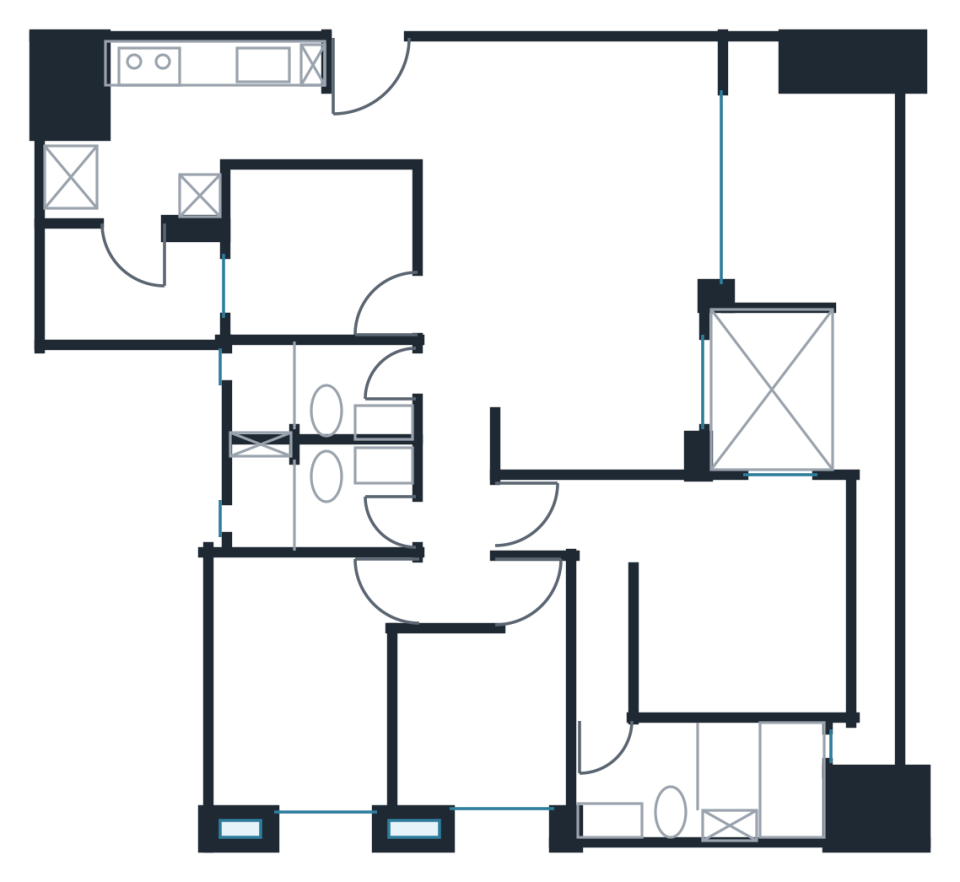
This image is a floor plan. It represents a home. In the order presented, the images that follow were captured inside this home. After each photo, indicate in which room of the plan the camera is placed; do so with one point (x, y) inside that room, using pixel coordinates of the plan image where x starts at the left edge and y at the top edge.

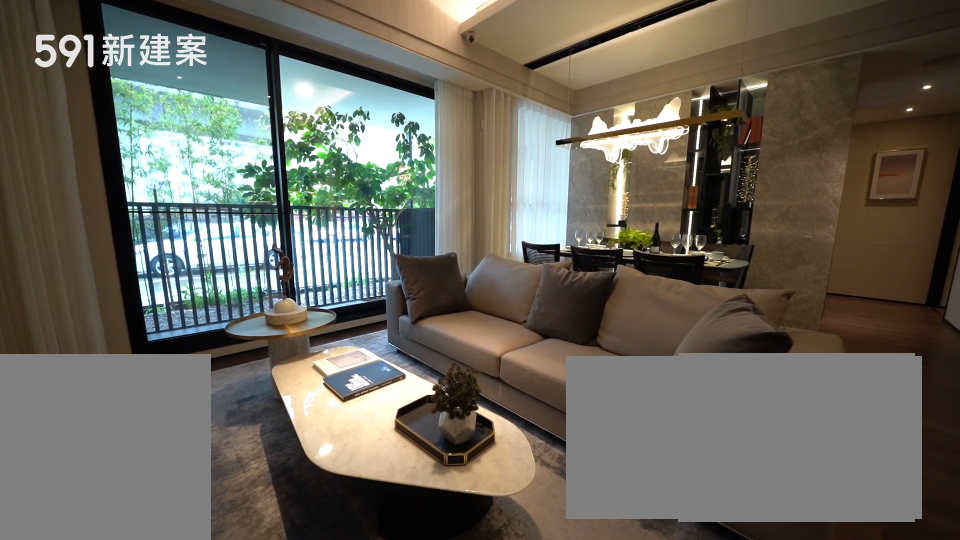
(578, 159)
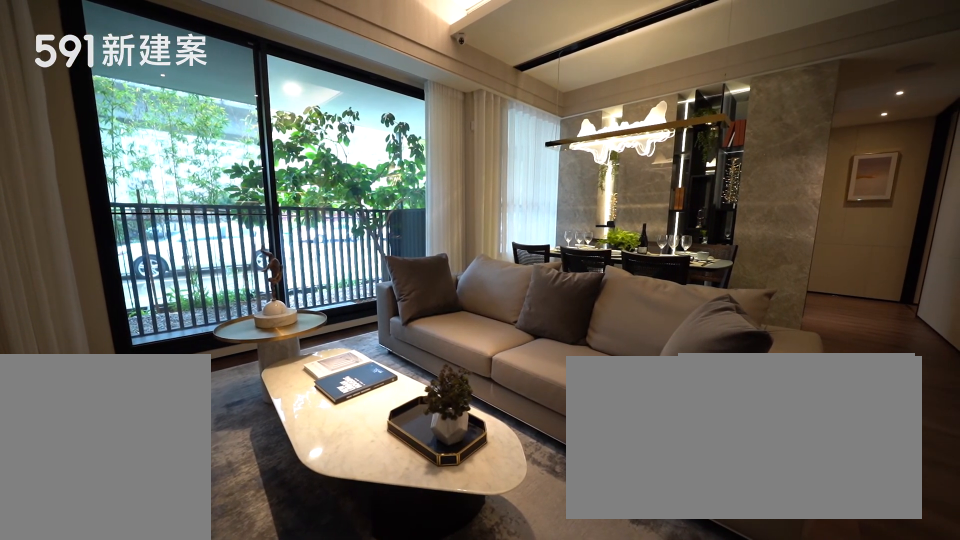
(578, 159)
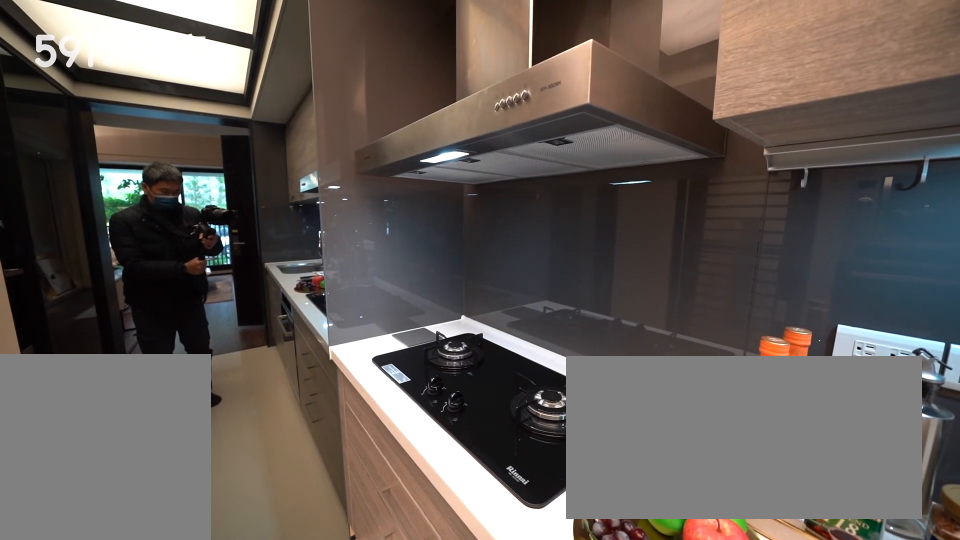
(208, 101)
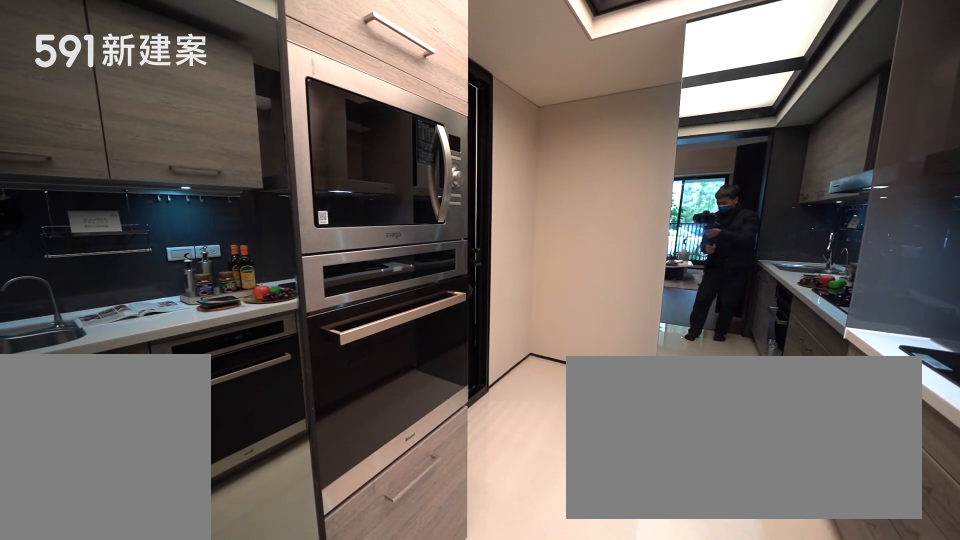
(208, 101)
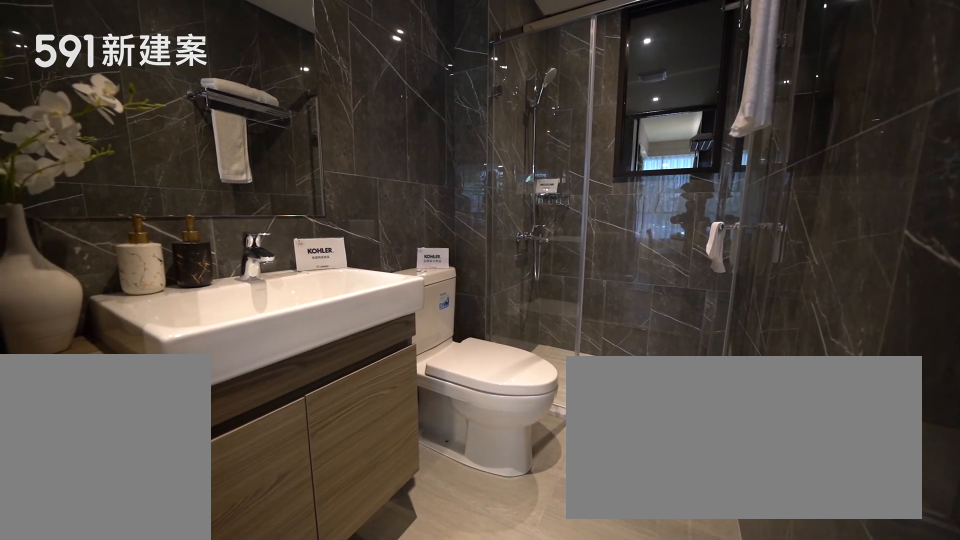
(312, 393)
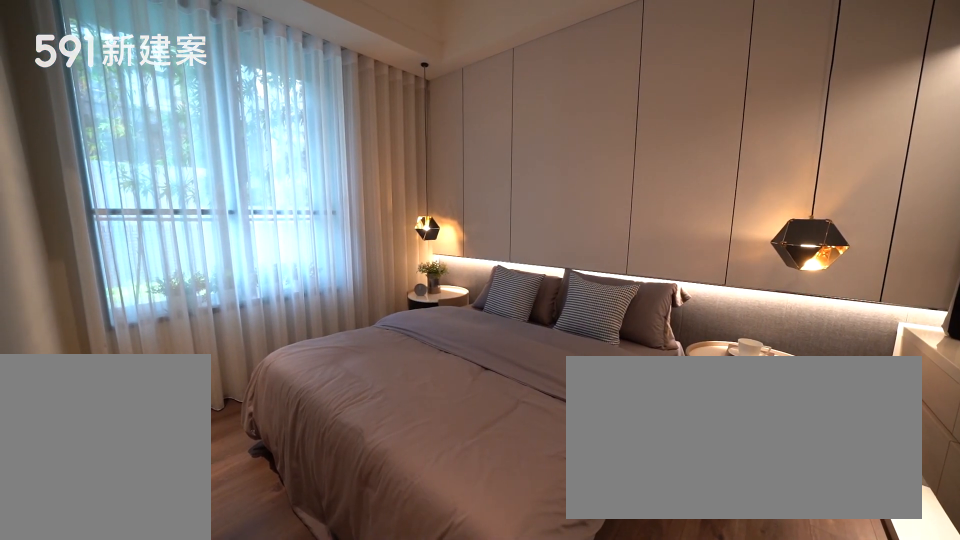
(296, 686)
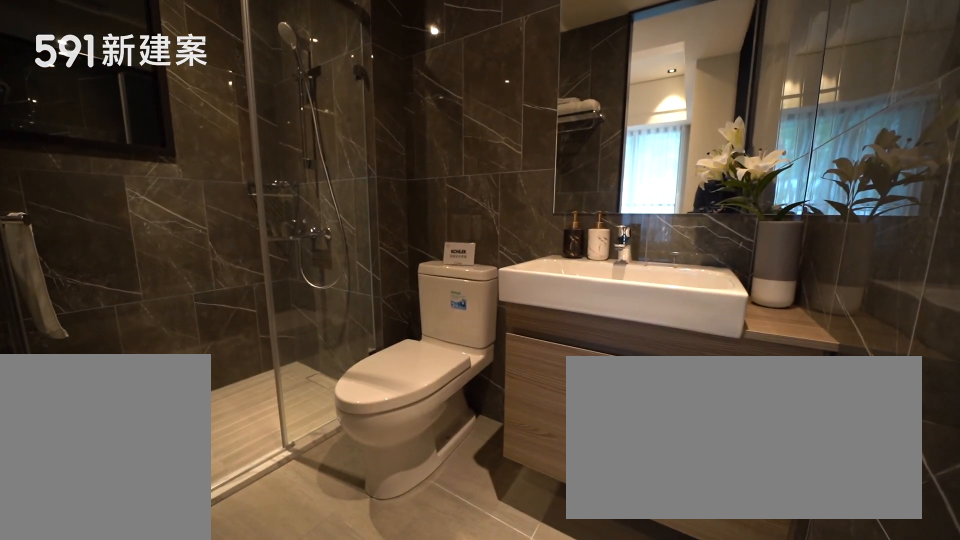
(309, 497)
